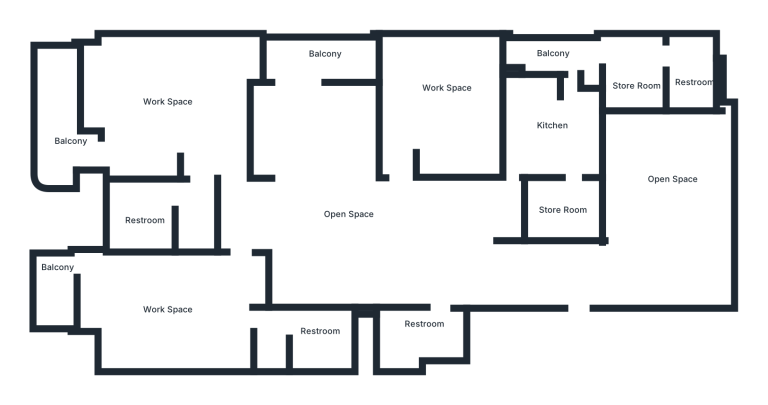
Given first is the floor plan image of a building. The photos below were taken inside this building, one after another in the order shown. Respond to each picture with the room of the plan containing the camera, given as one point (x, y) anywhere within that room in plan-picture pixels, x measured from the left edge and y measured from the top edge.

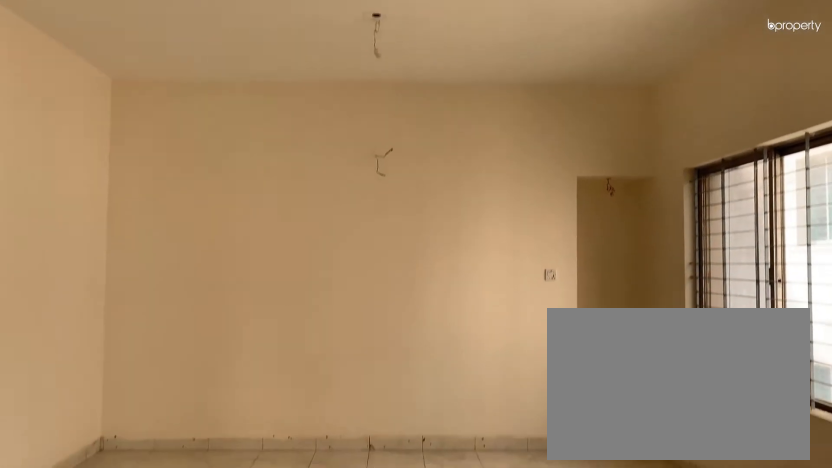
(673, 207)
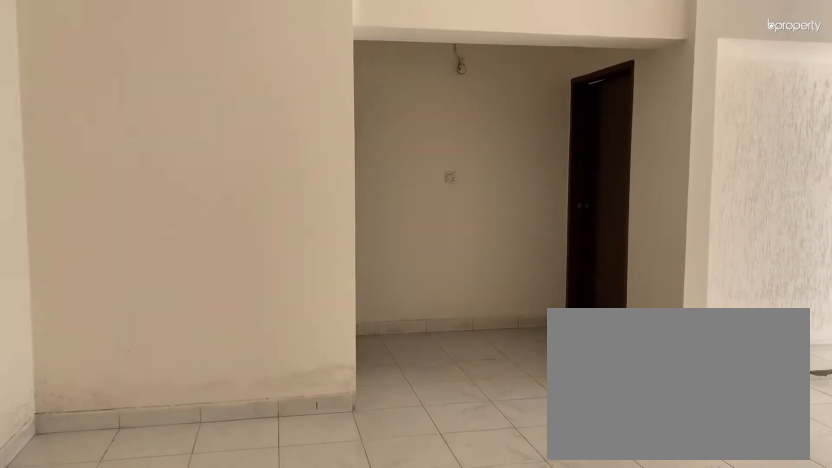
(336, 246)
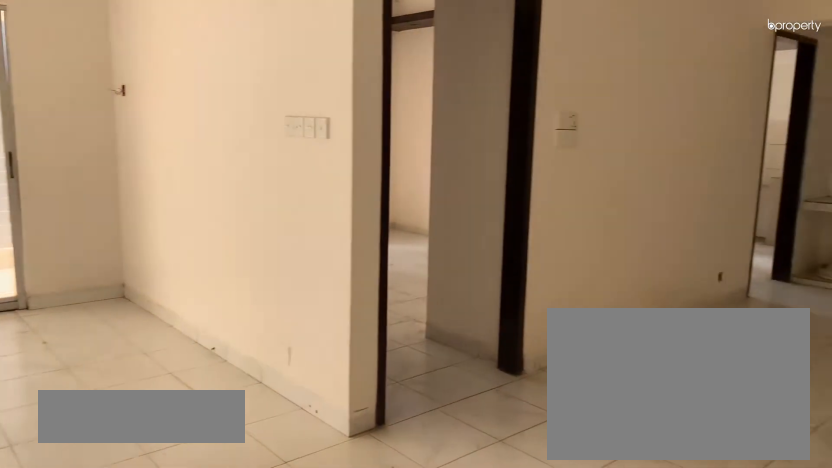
(360, 235)
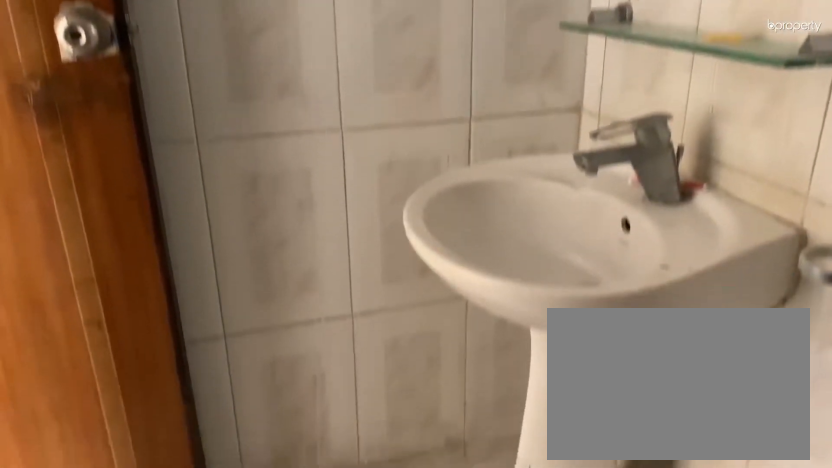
(434, 328)
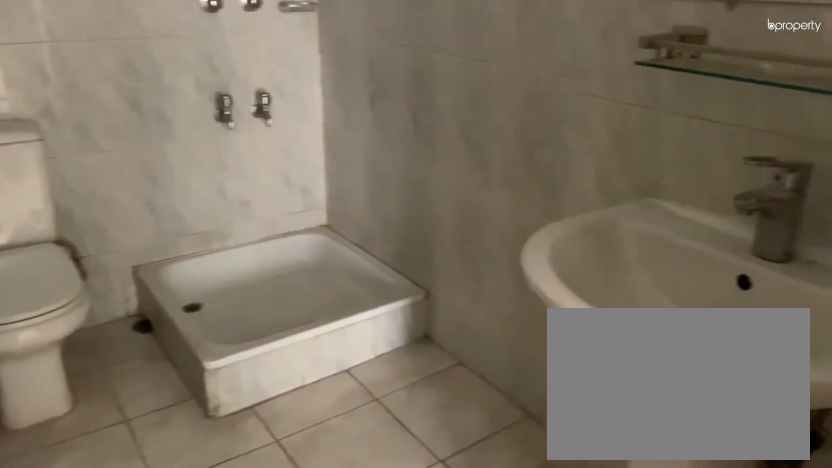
(323, 331)
